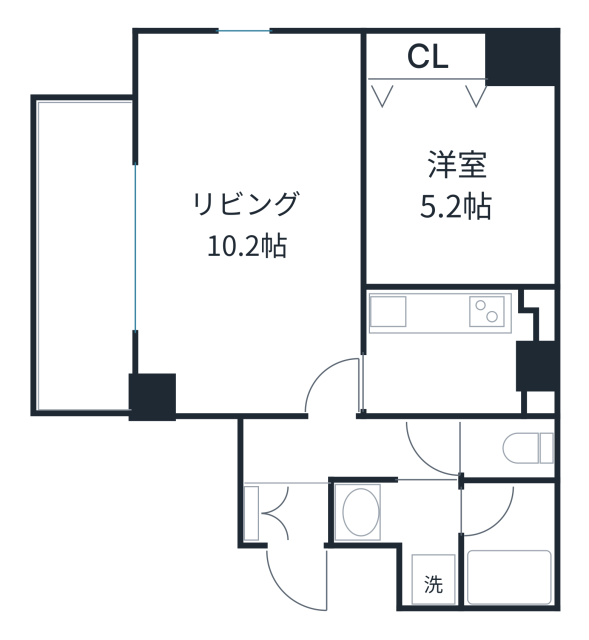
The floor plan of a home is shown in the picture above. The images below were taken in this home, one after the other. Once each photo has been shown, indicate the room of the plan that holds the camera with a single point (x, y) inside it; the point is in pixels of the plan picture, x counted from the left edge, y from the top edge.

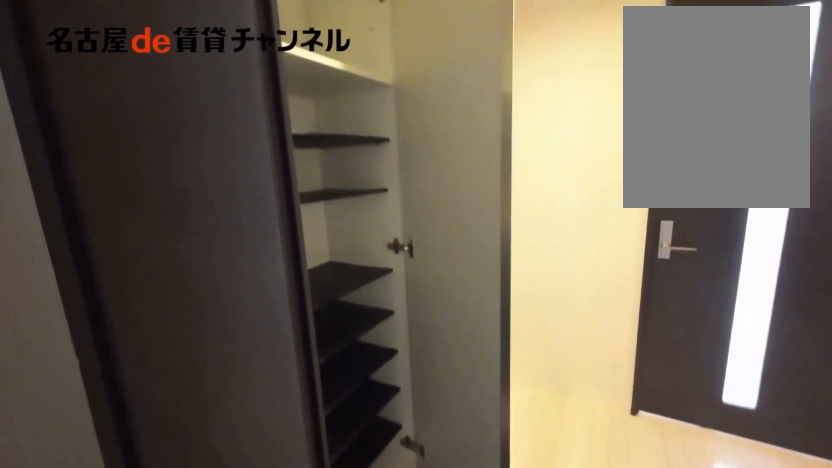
(281, 513)
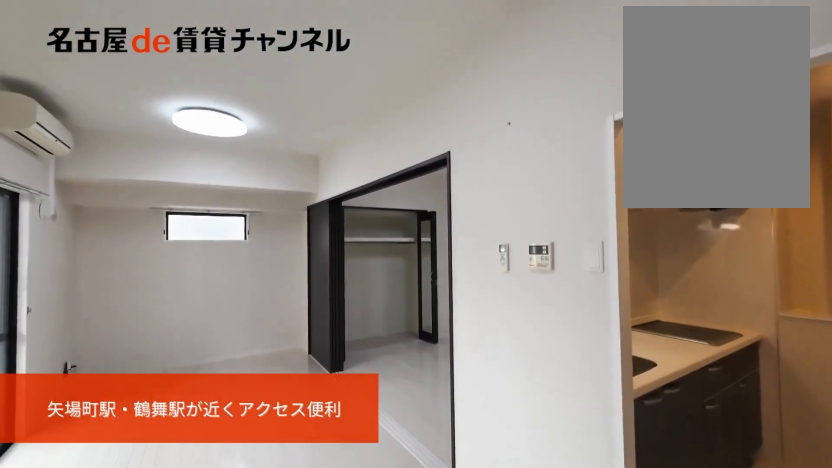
(250, 225)
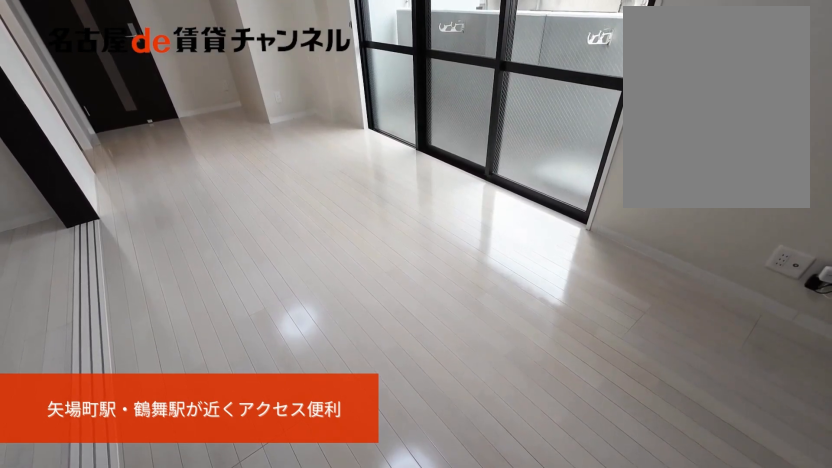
(250, 224)
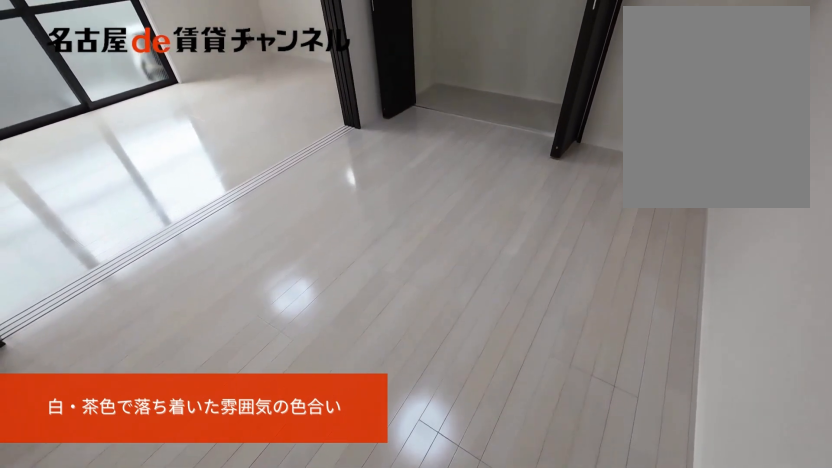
(460, 183)
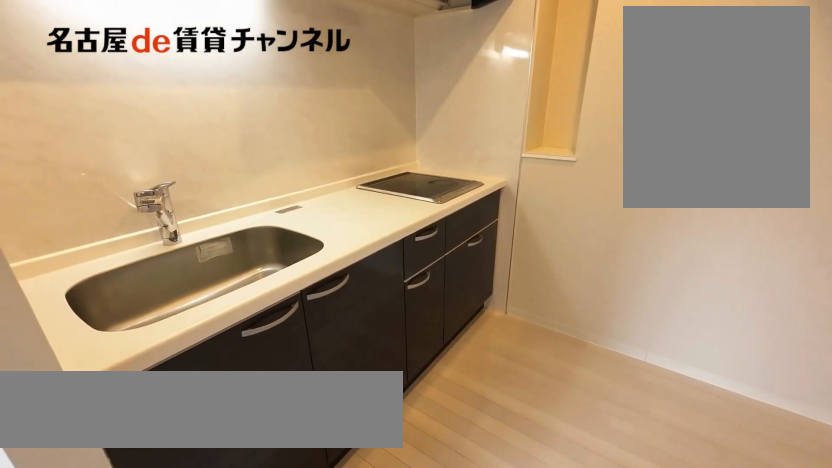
(457, 350)
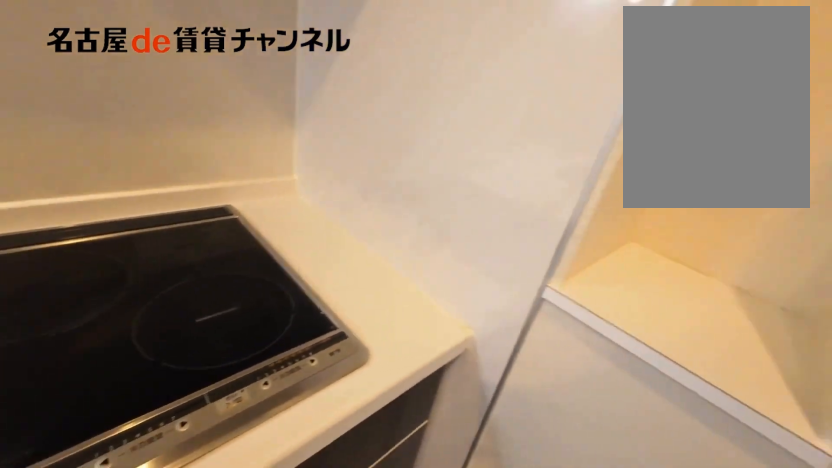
(457, 350)
